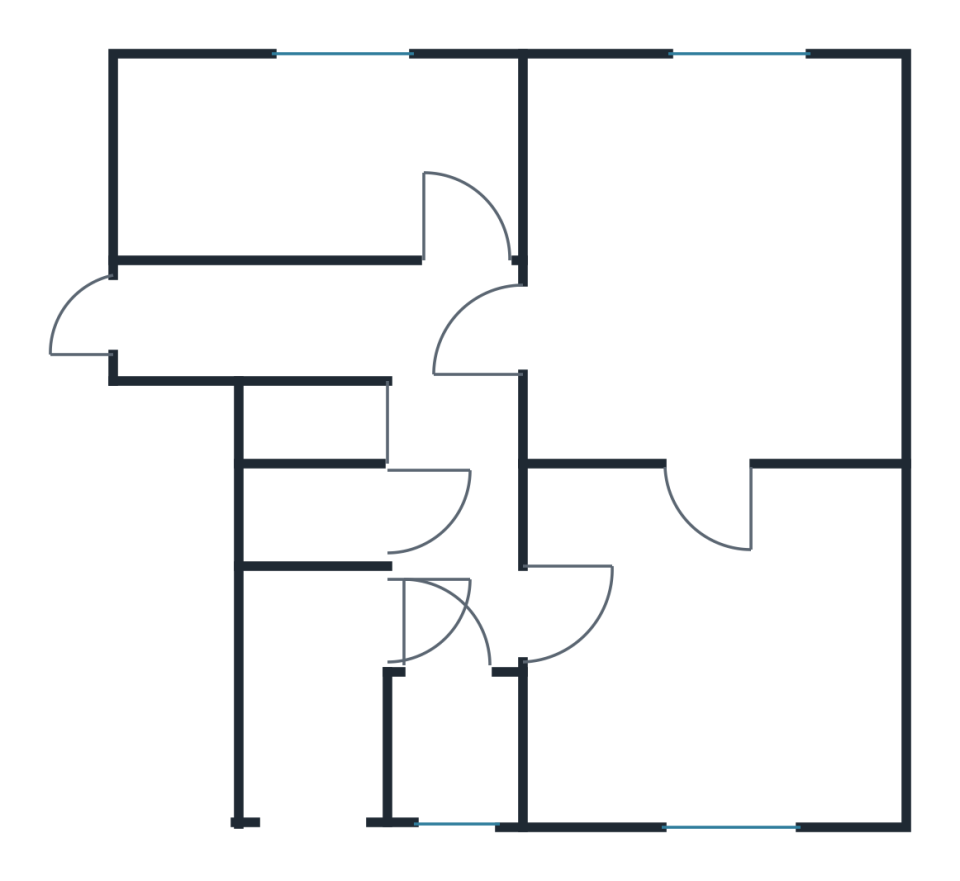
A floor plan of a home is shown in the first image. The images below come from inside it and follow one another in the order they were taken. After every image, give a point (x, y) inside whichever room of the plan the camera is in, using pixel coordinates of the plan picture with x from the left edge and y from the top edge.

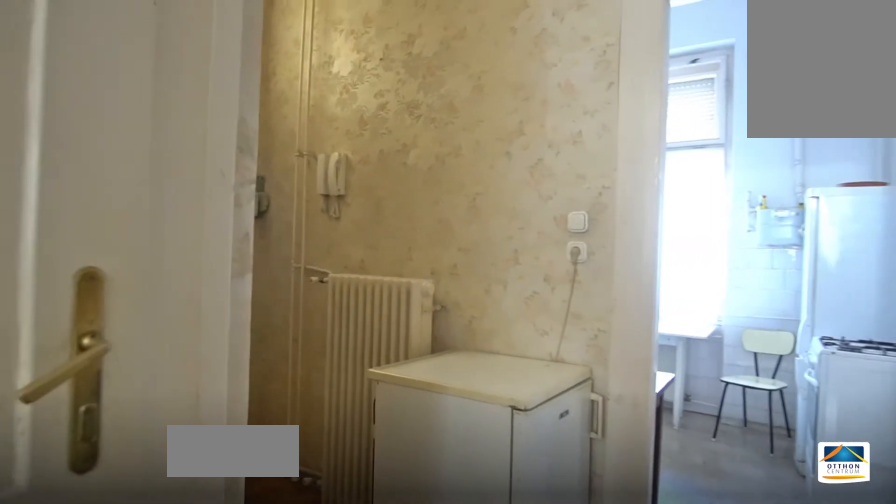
(314, 323)
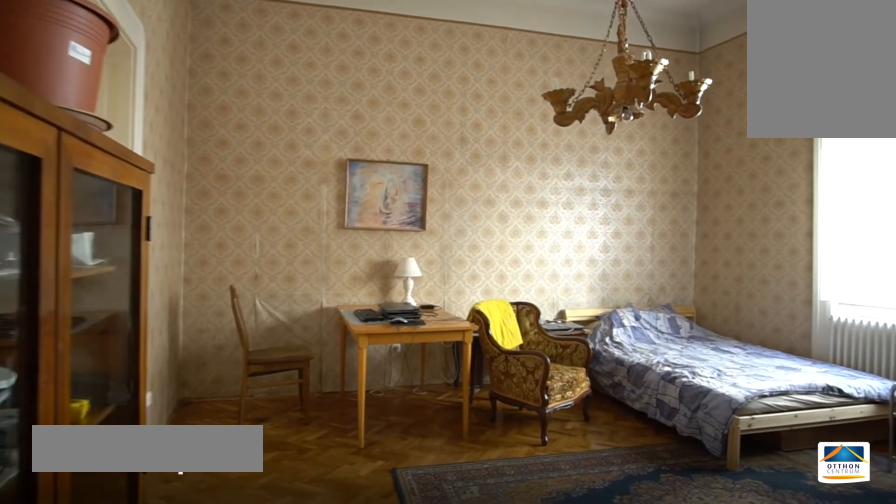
(736, 674)
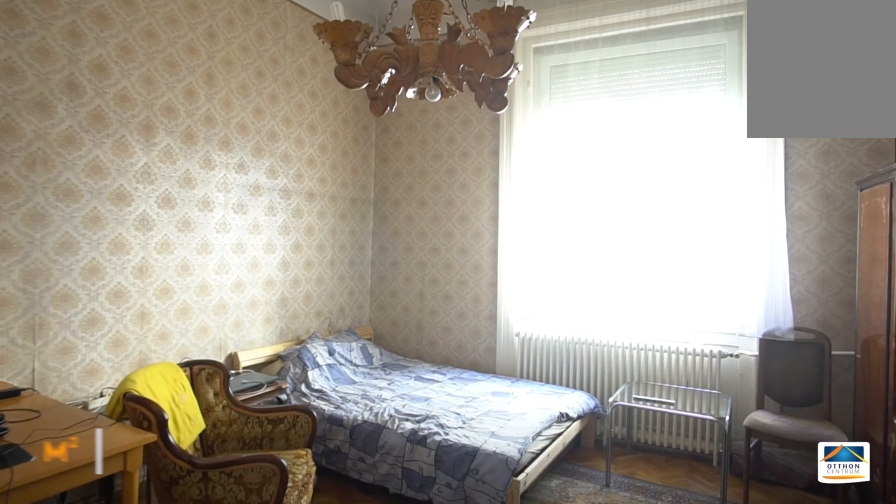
(735, 672)
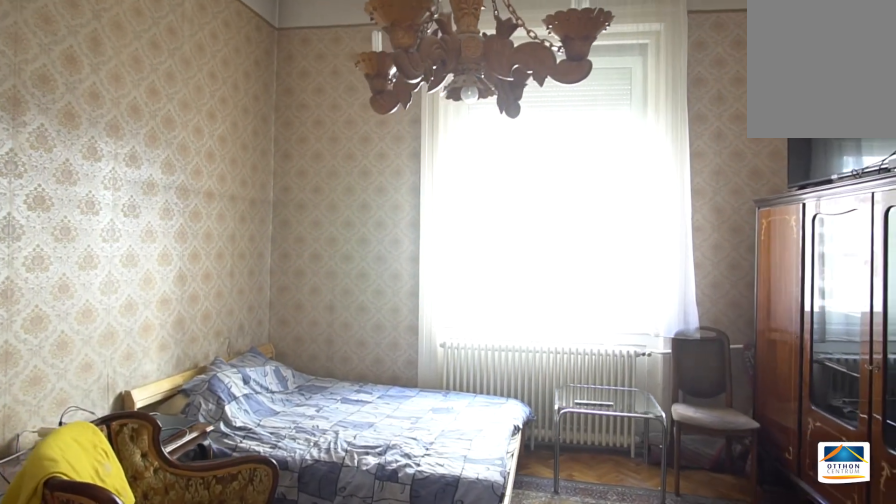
(735, 672)
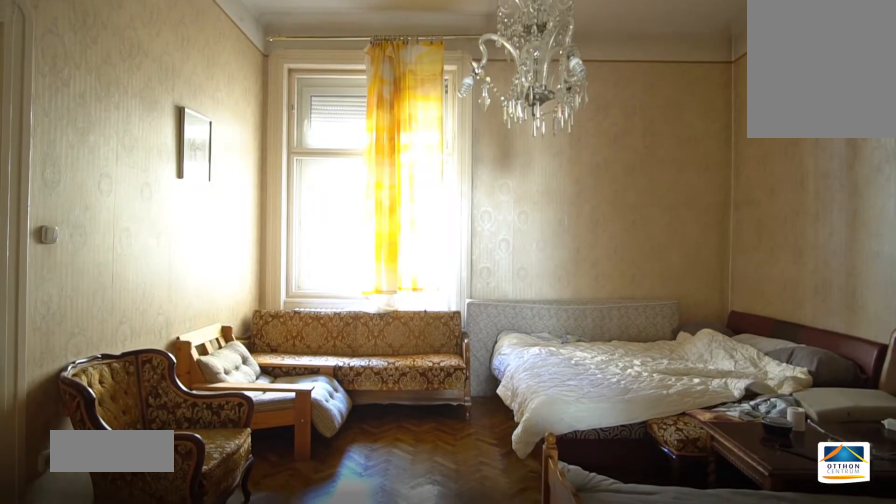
(734, 266)
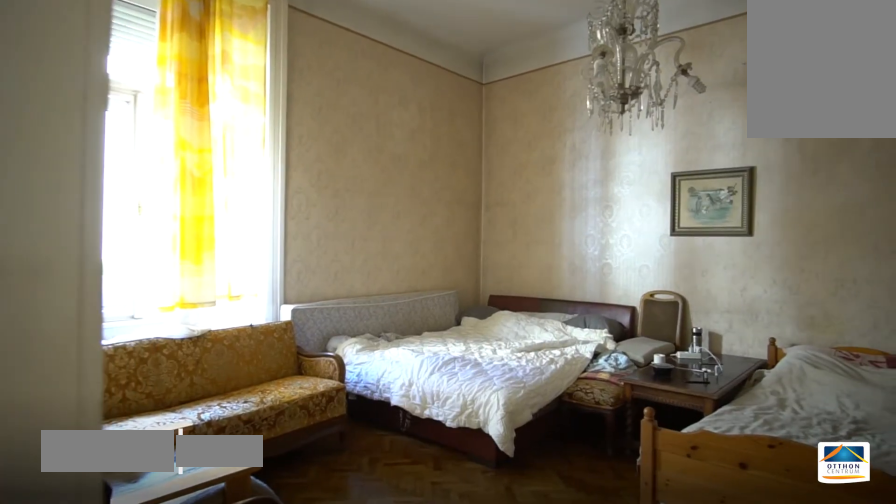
(734, 266)
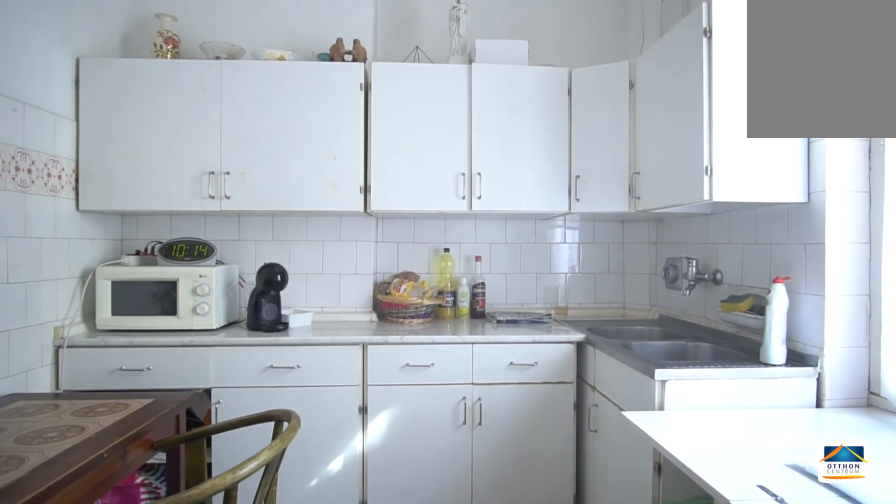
(318, 167)
